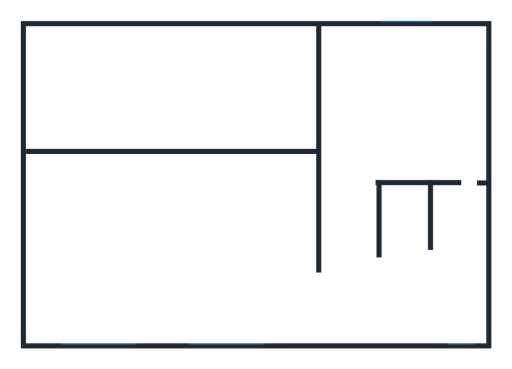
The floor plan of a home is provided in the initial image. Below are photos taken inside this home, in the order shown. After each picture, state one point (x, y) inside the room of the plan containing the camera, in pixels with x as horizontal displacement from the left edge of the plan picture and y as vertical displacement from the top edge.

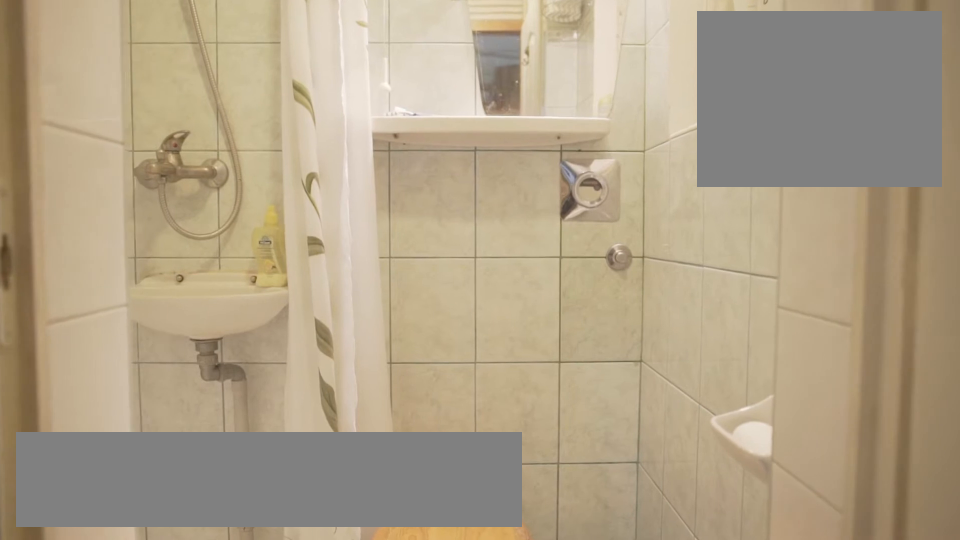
(403, 258)
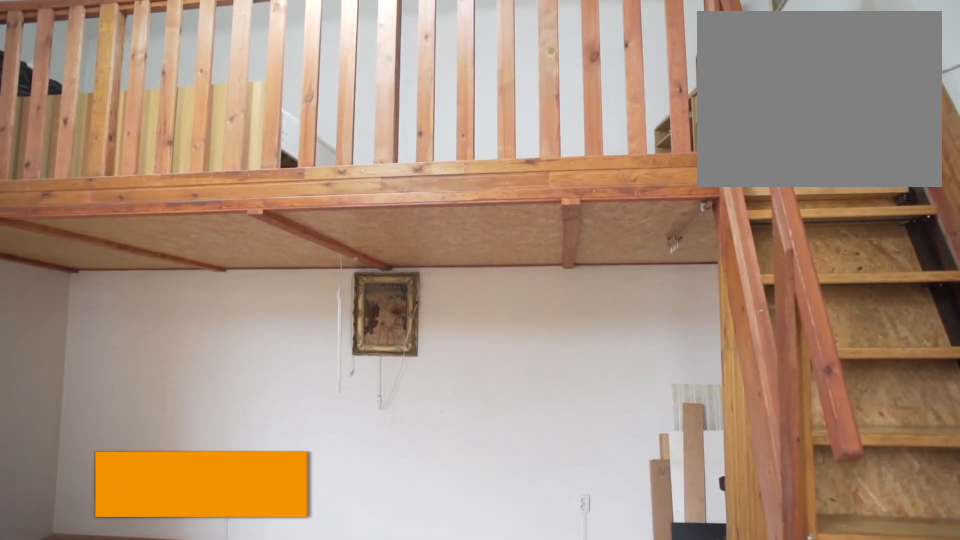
(235, 300)
